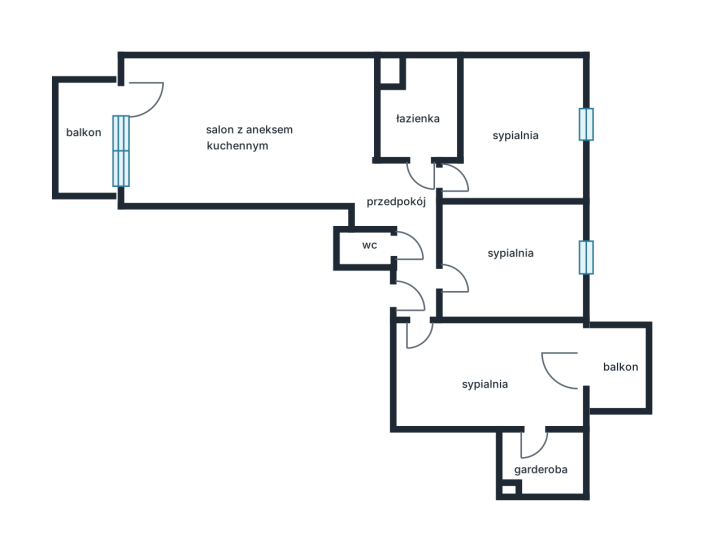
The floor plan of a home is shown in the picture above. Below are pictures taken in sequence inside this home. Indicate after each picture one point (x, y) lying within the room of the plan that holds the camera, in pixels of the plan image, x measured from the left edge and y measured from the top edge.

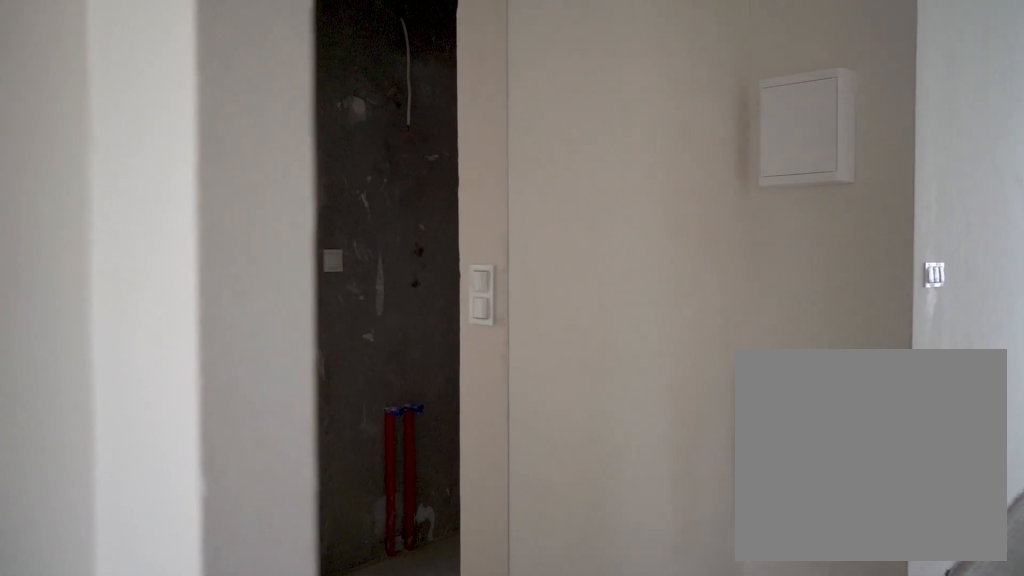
(408, 229)
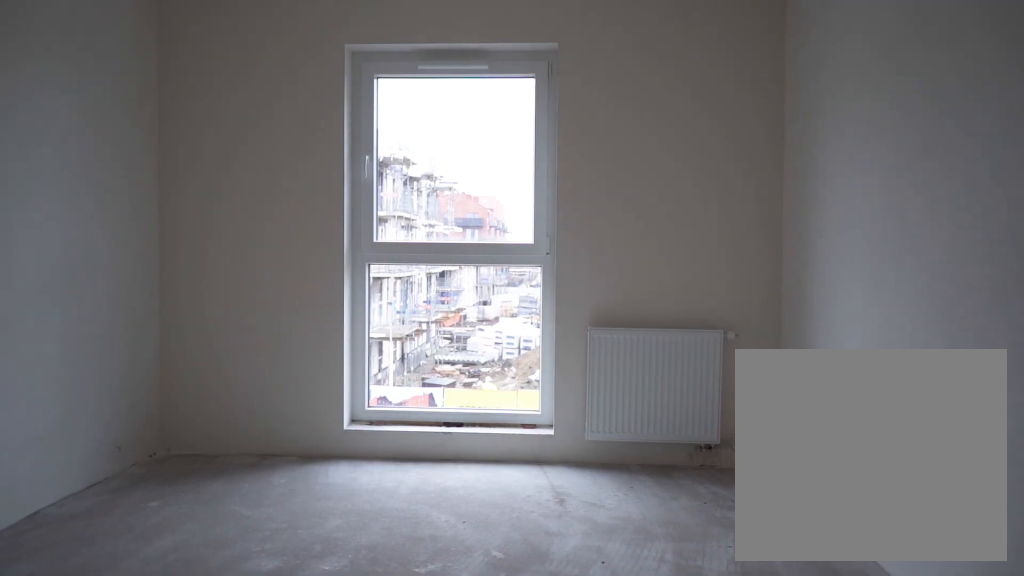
(512, 260)
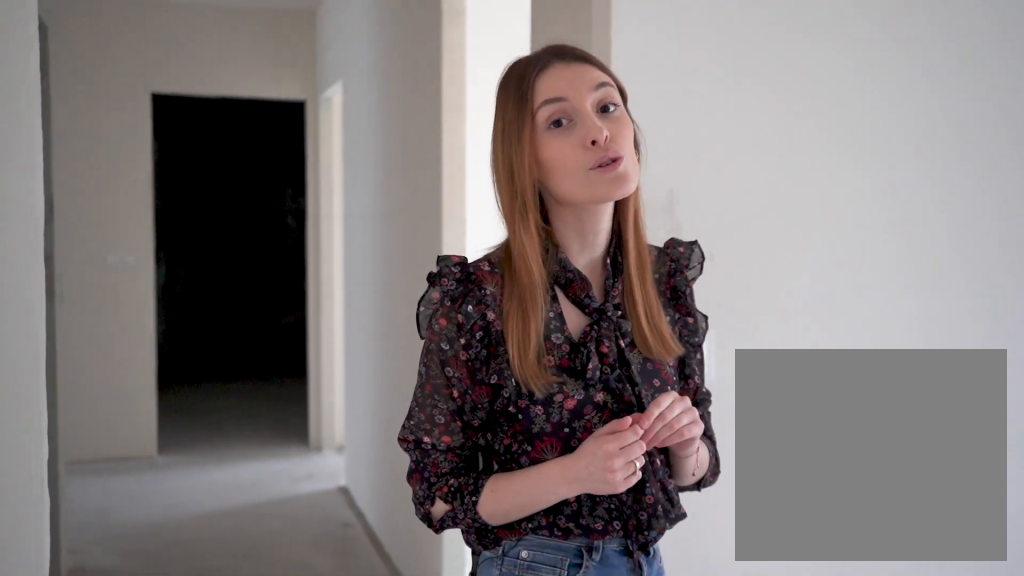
(485, 378)
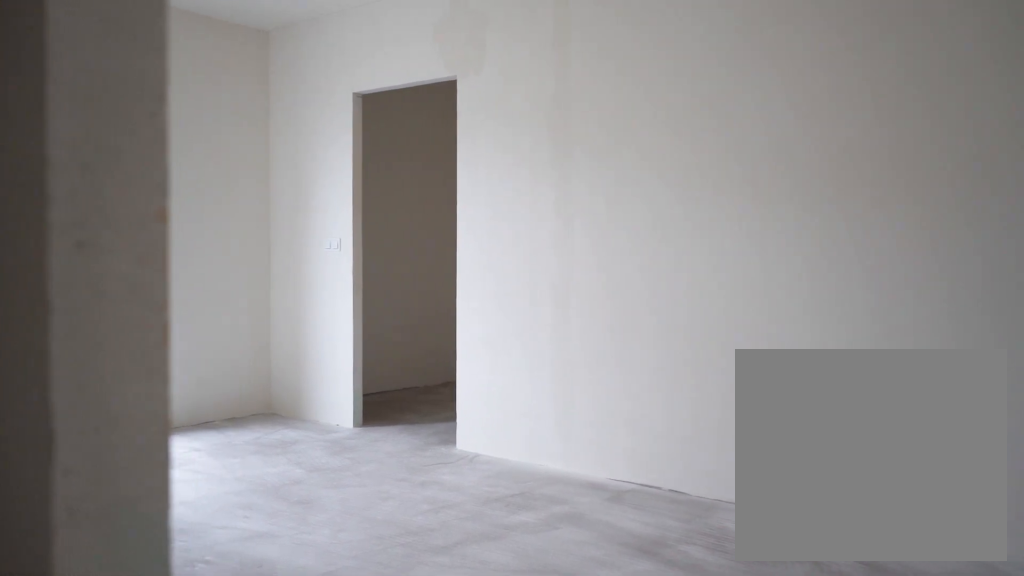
(485, 378)
